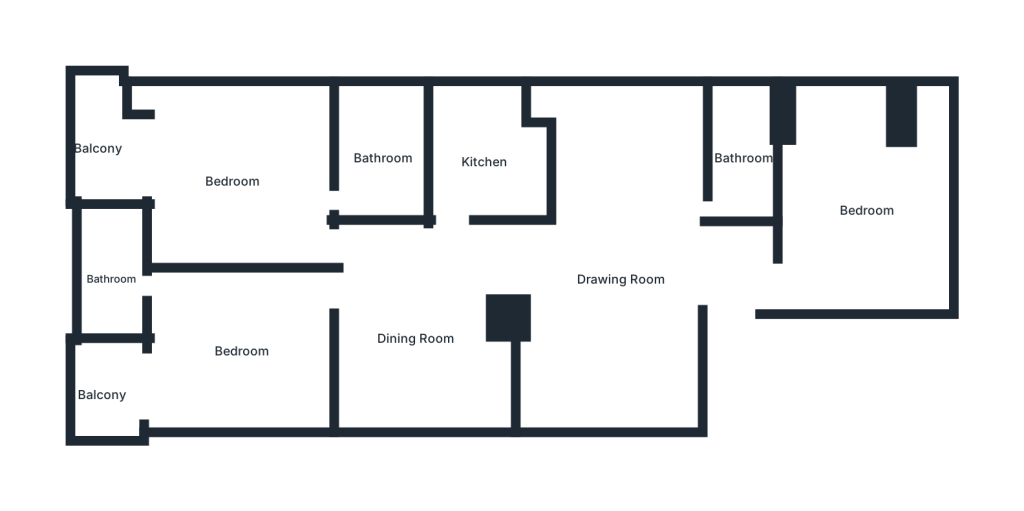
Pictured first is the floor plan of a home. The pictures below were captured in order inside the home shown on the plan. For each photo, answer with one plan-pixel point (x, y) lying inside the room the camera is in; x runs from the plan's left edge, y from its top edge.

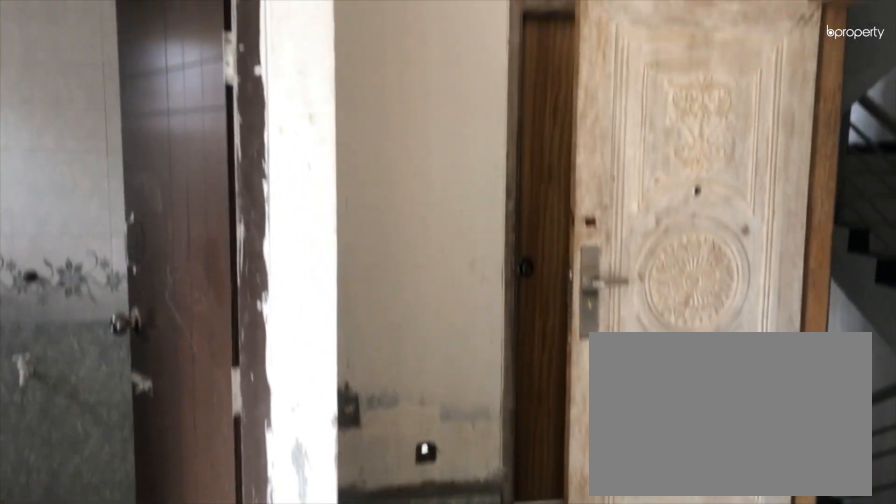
(620, 279)
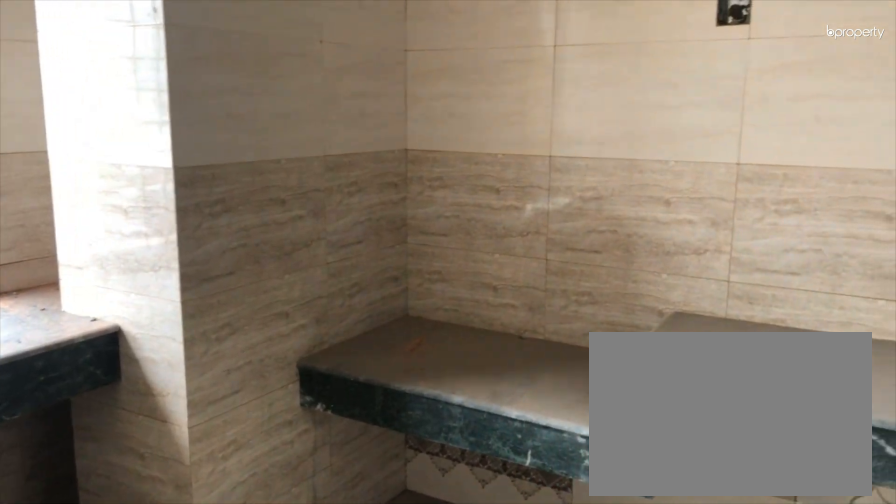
(486, 161)
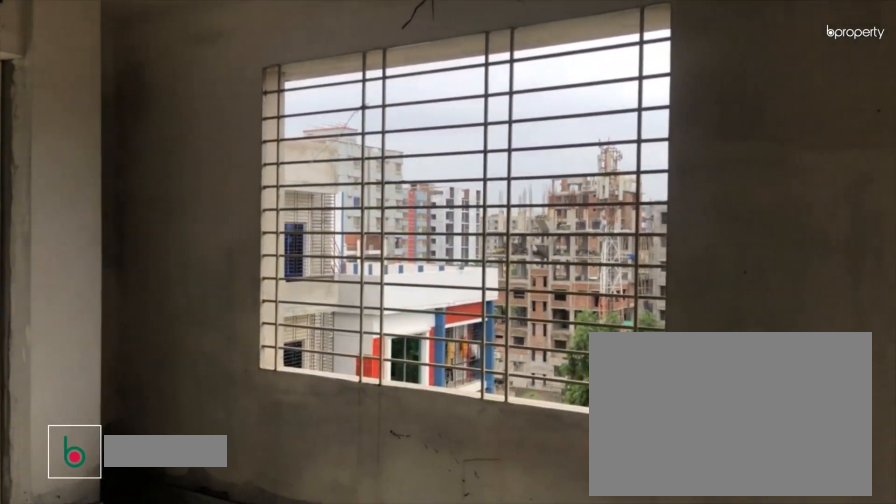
(235, 180)
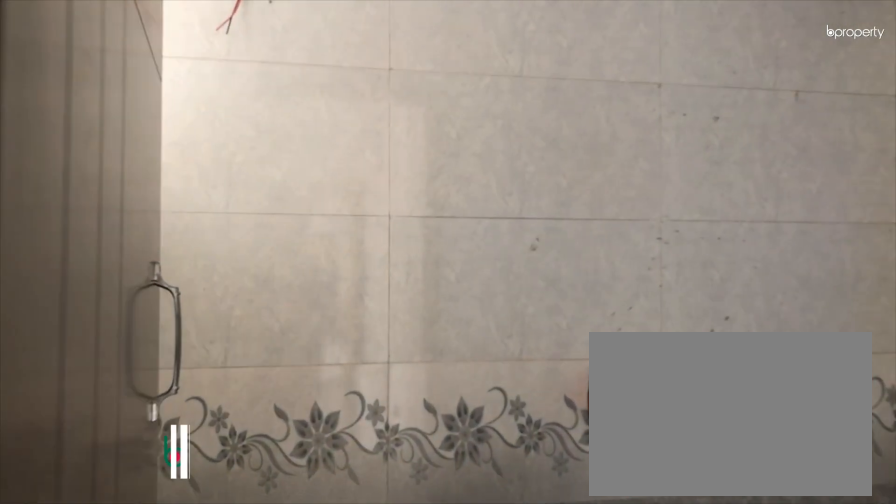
(109, 279)
